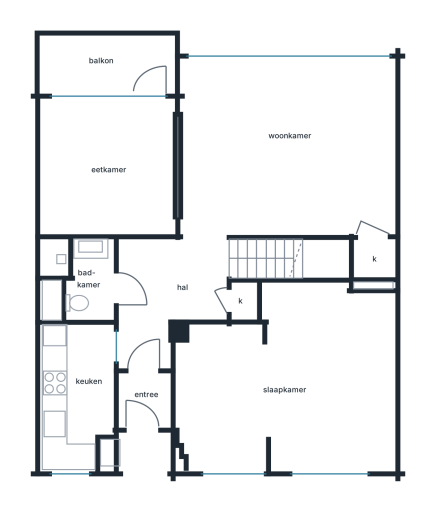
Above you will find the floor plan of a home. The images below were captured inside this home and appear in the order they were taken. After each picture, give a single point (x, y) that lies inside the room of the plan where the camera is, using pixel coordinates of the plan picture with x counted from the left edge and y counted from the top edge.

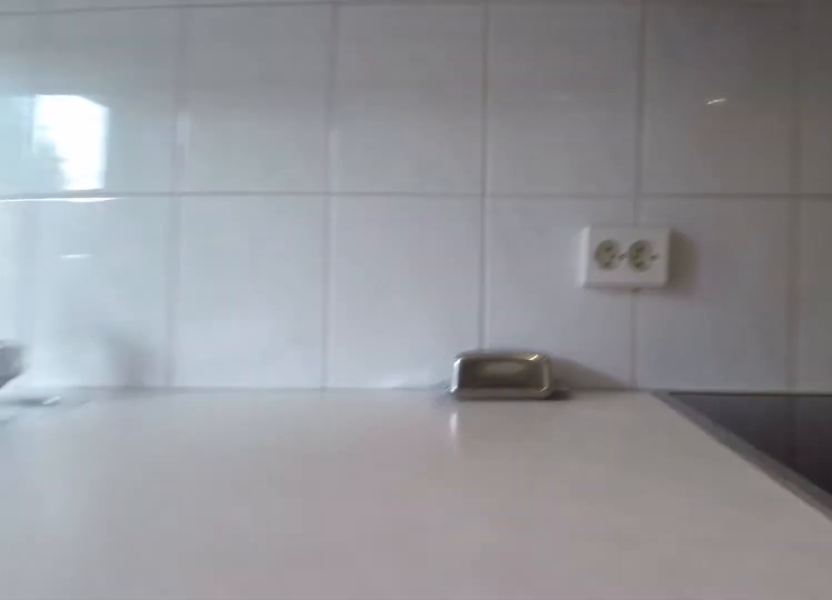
(76, 394)
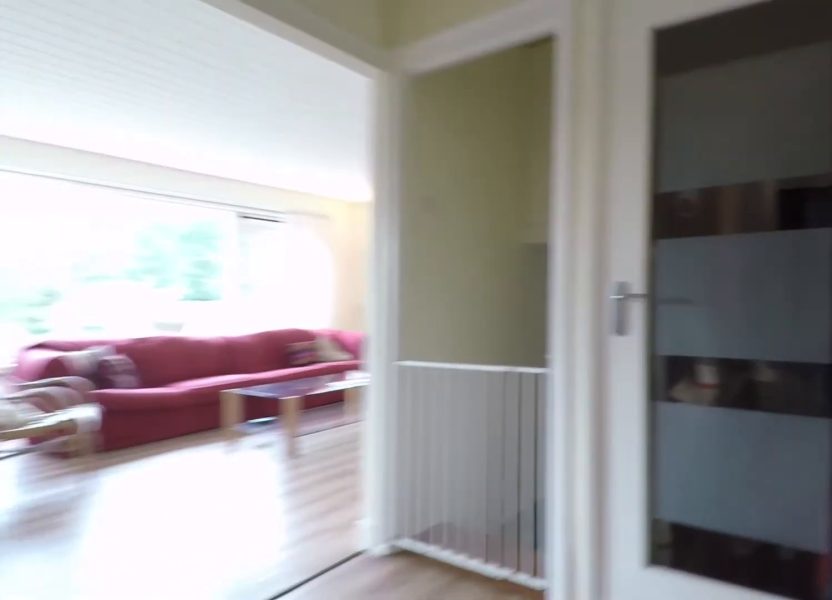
(163, 314)
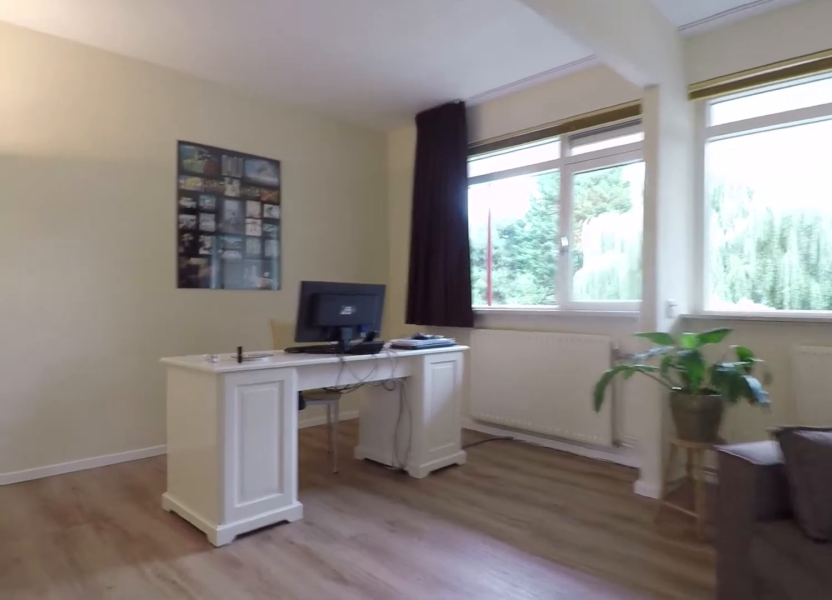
(290, 383)
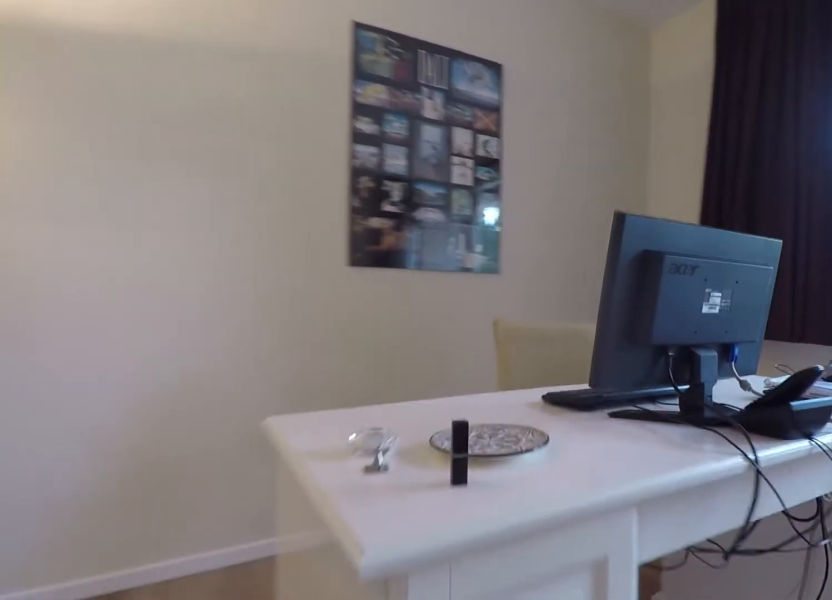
(290, 383)
